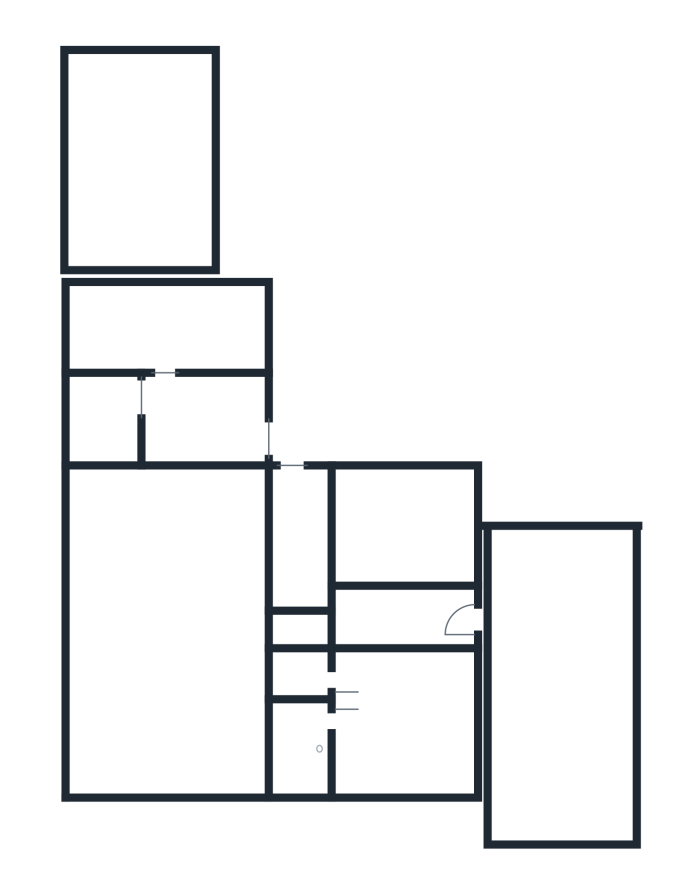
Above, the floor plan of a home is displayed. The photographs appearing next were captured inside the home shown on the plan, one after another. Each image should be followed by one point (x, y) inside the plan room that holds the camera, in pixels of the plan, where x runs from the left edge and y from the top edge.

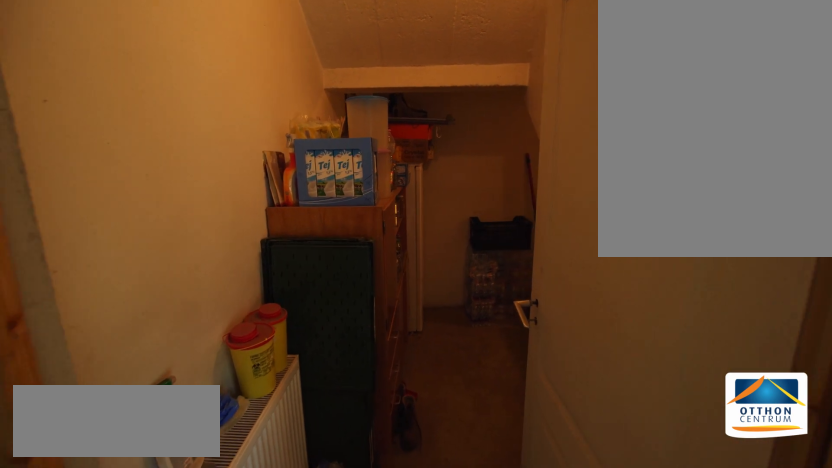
(296, 537)
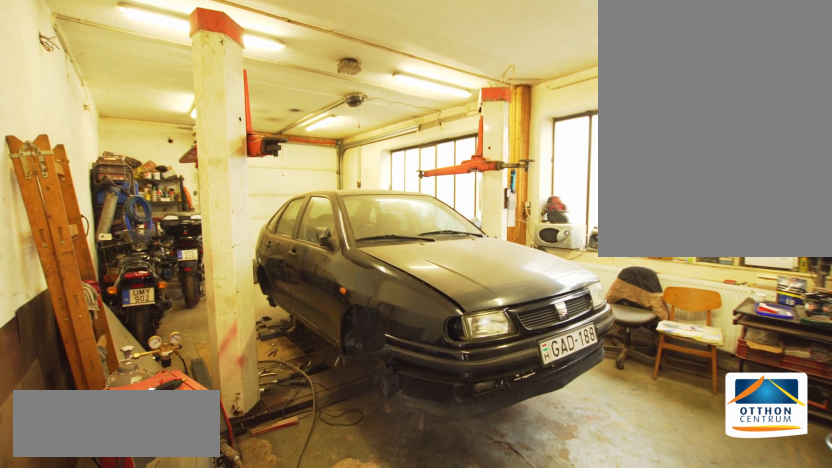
(169, 636)
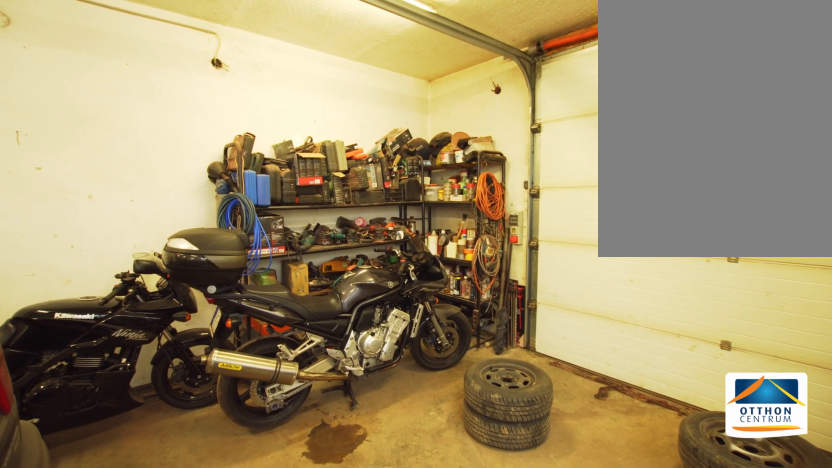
(169, 636)
